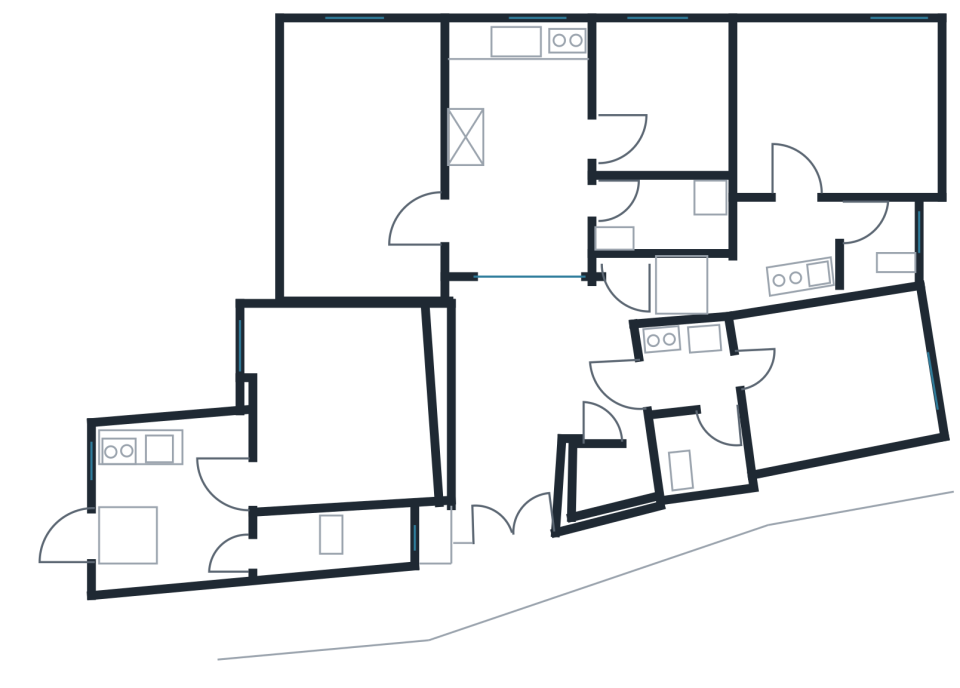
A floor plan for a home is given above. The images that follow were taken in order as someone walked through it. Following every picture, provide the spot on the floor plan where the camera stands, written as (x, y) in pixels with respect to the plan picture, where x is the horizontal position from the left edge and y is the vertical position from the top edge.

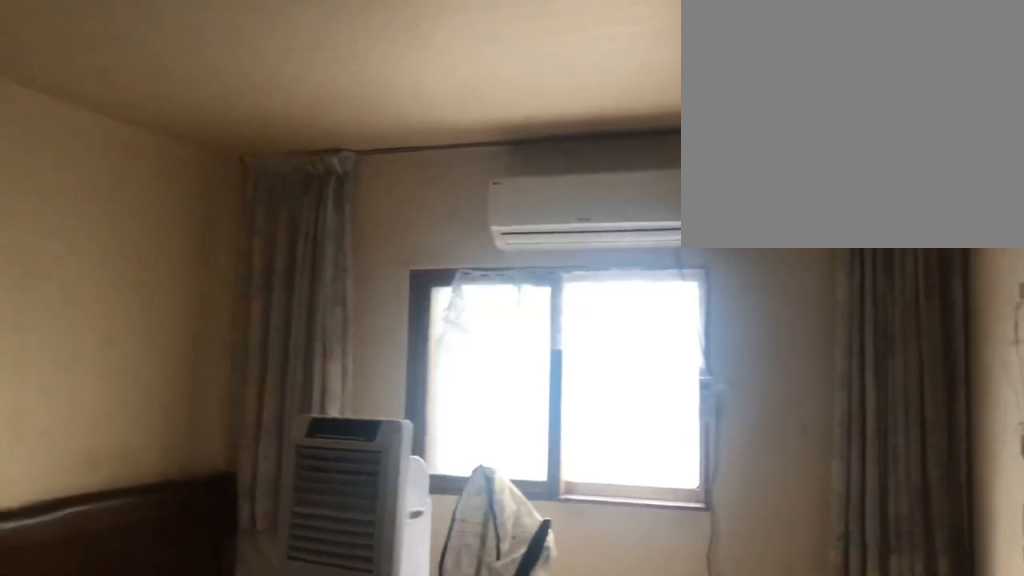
(409, 226)
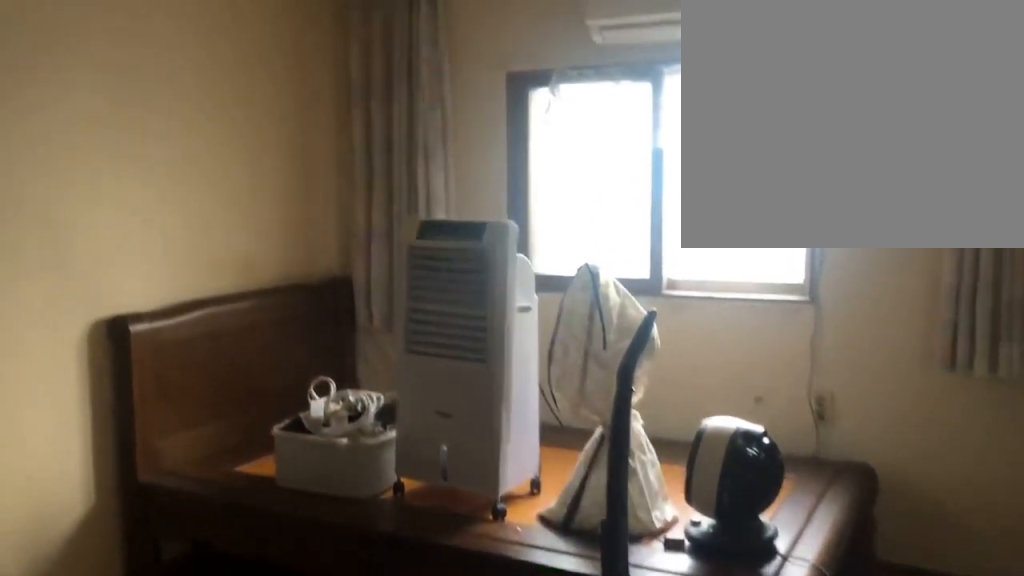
(381, 203)
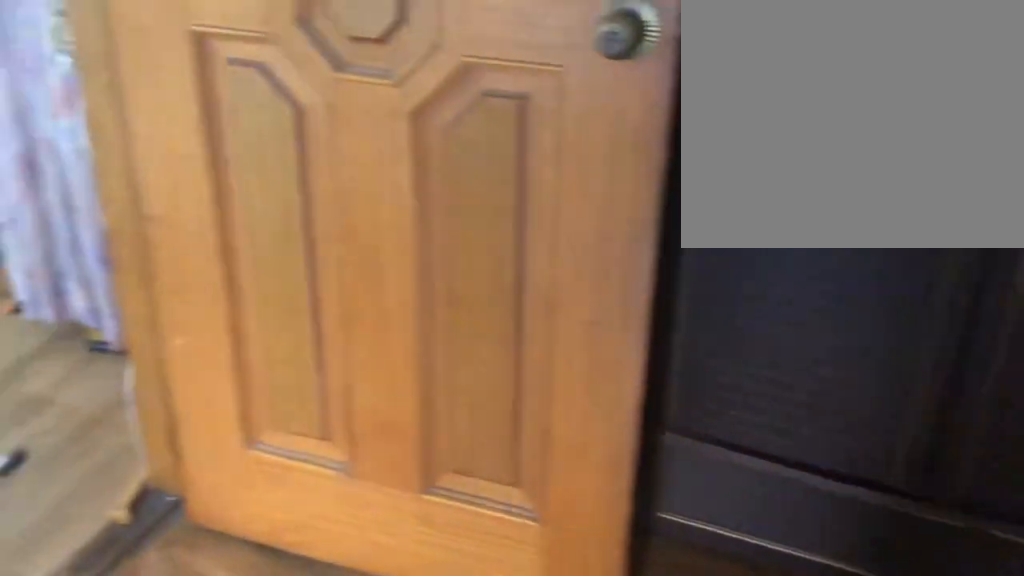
(362, 211)
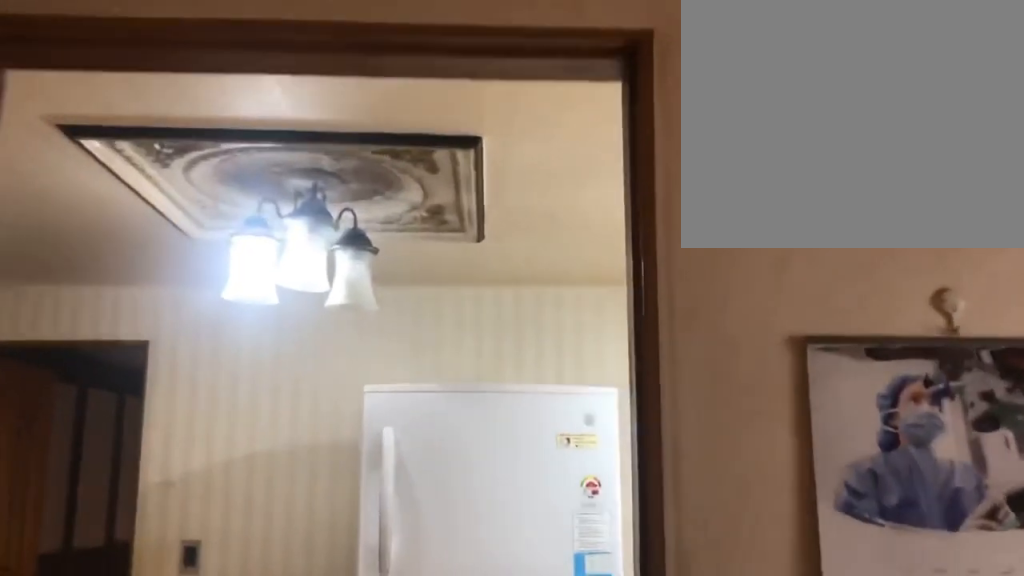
(643, 115)
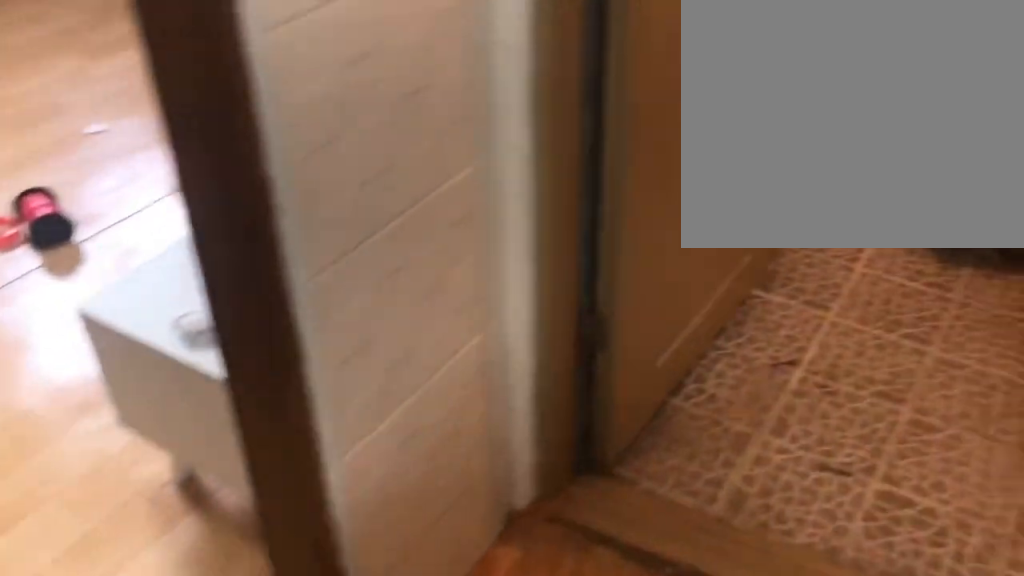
(801, 253)
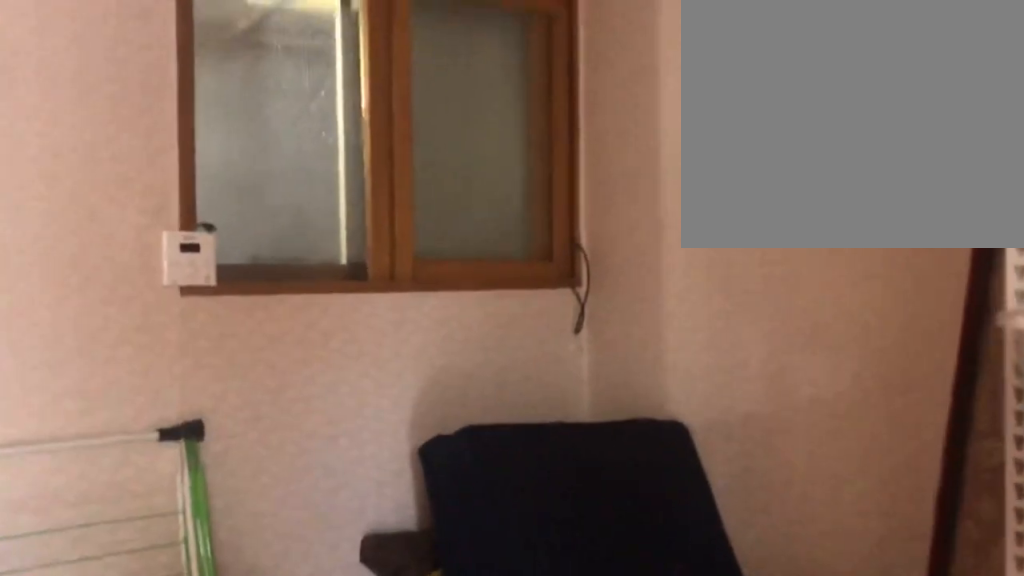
(796, 368)
